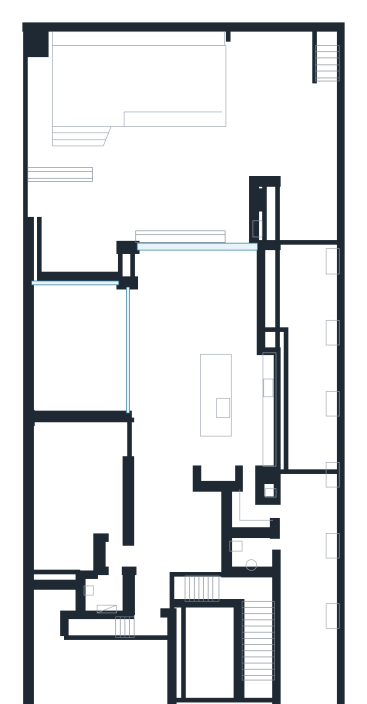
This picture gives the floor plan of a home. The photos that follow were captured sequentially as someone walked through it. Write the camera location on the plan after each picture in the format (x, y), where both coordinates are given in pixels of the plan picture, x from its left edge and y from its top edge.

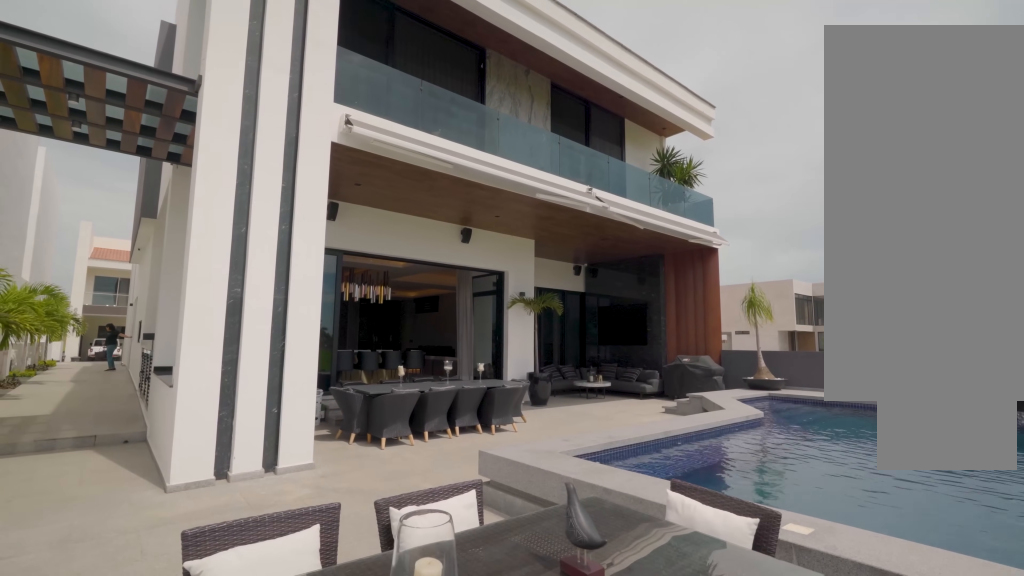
(290, 92)
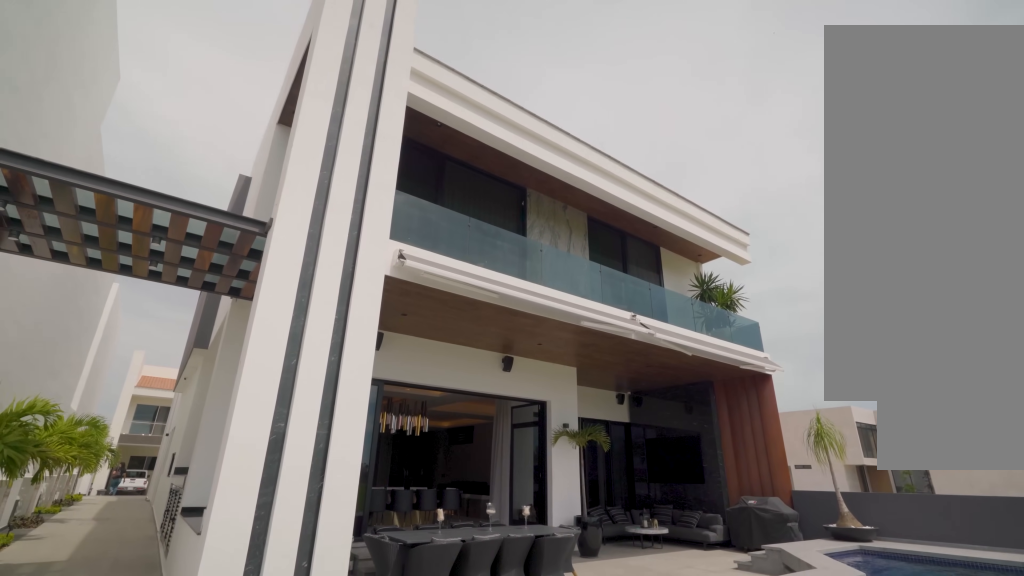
(291, 92)
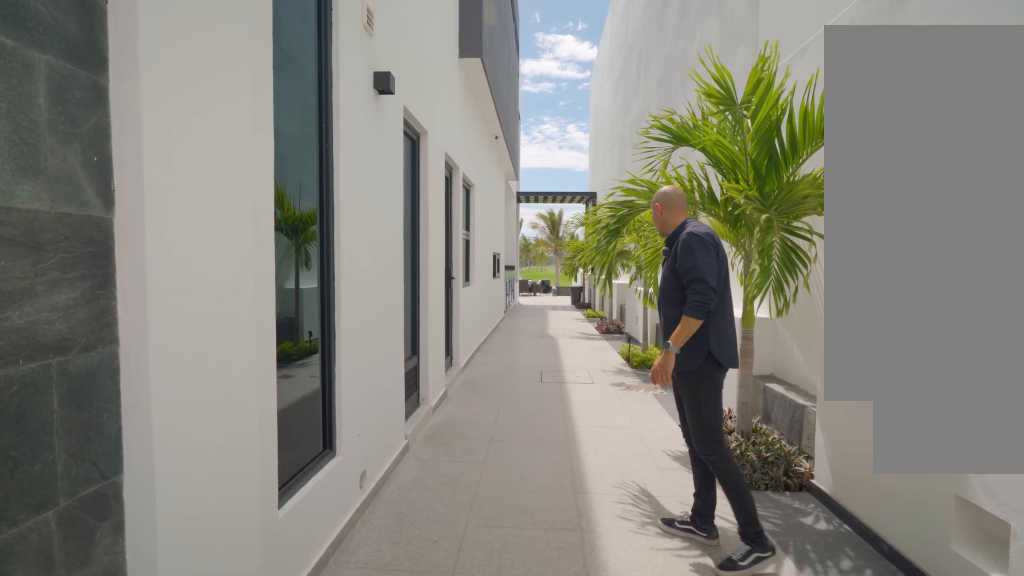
(303, 645)
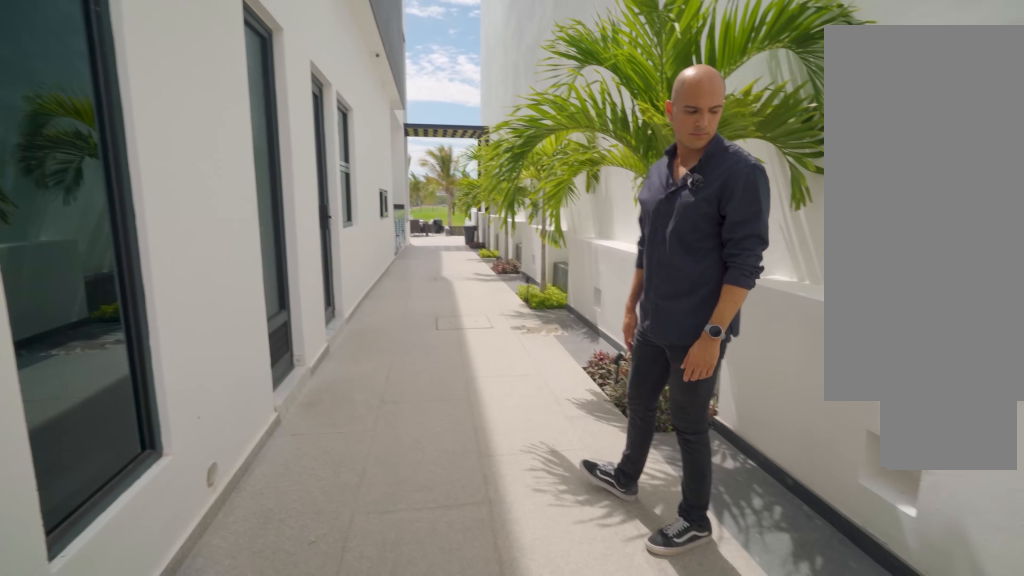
(303, 644)
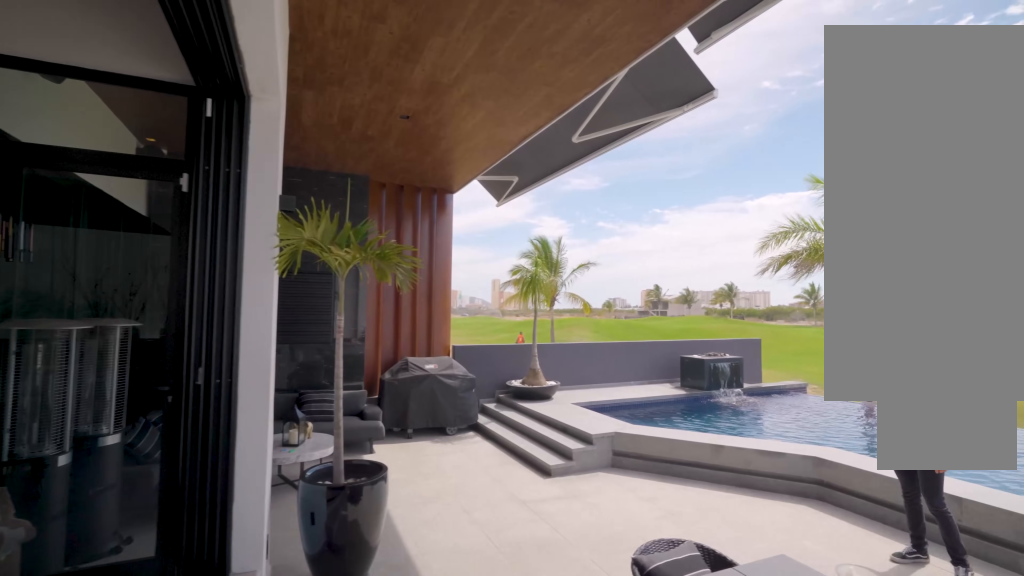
(202, 231)
